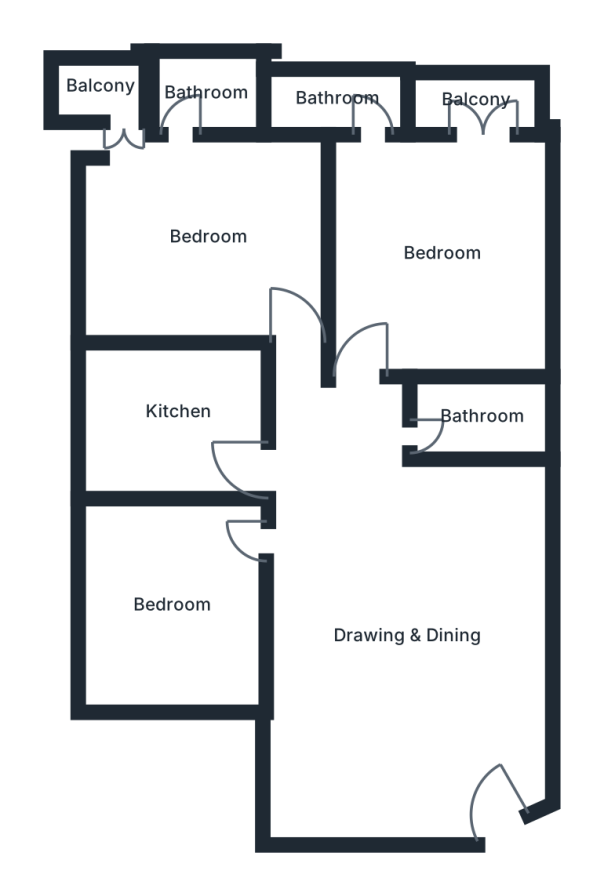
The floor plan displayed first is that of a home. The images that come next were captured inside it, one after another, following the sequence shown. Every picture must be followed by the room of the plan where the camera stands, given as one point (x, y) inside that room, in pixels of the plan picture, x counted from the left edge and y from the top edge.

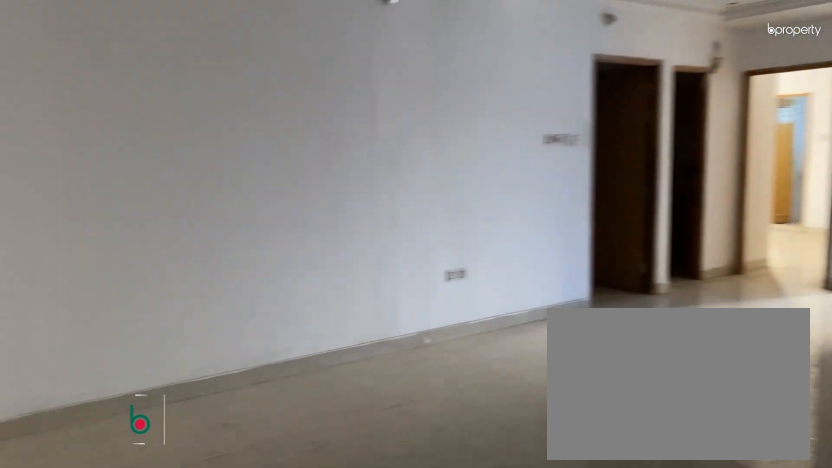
(417, 645)
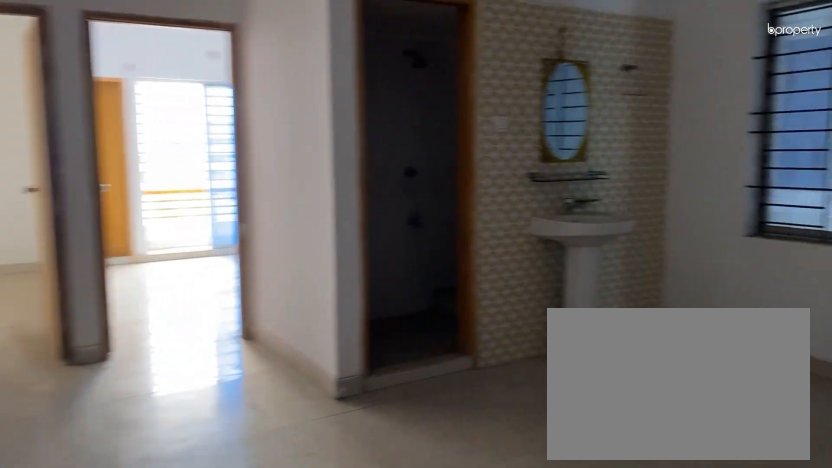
(417, 645)
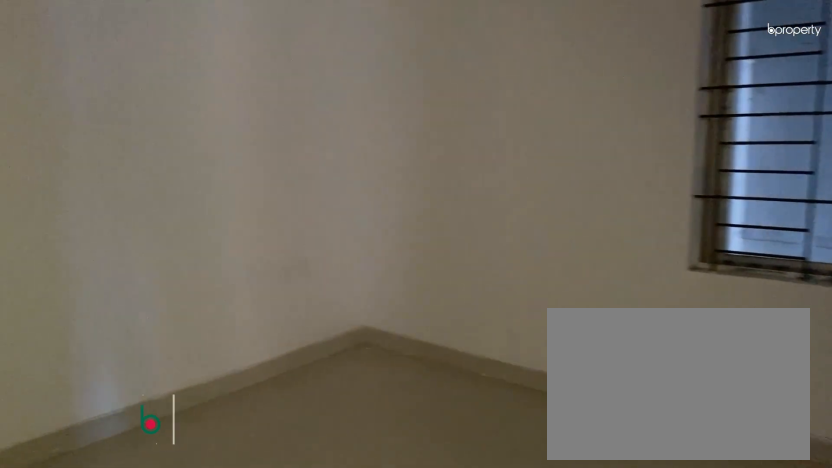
(174, 612)
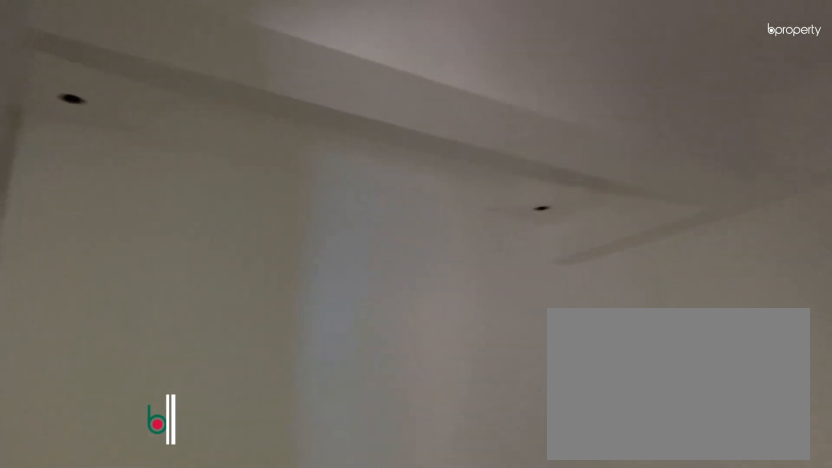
(174, 612)
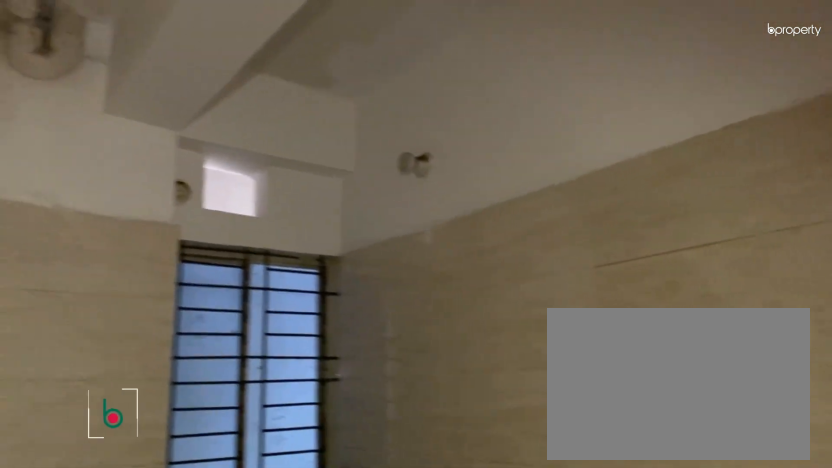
(187, 417)
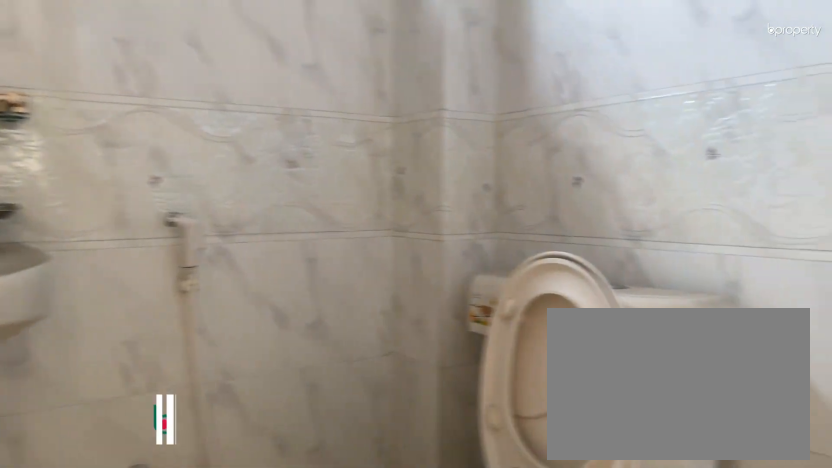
(211, 98)
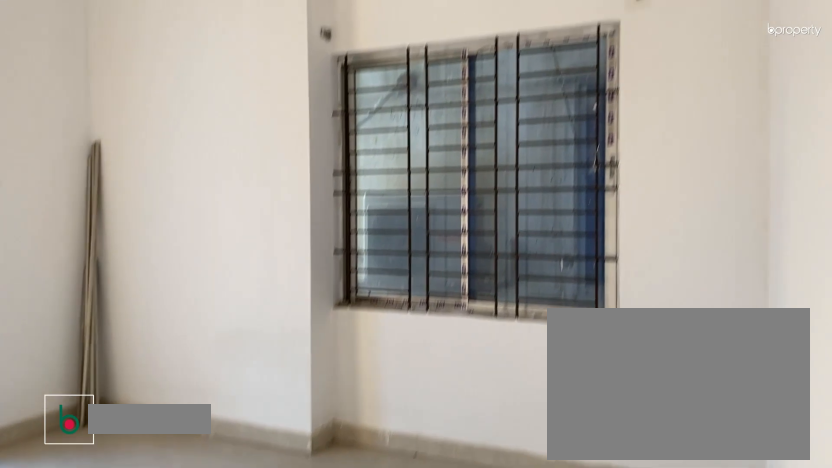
(448, 252)
